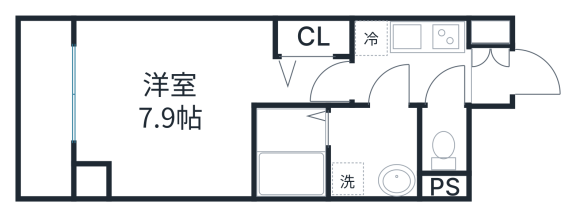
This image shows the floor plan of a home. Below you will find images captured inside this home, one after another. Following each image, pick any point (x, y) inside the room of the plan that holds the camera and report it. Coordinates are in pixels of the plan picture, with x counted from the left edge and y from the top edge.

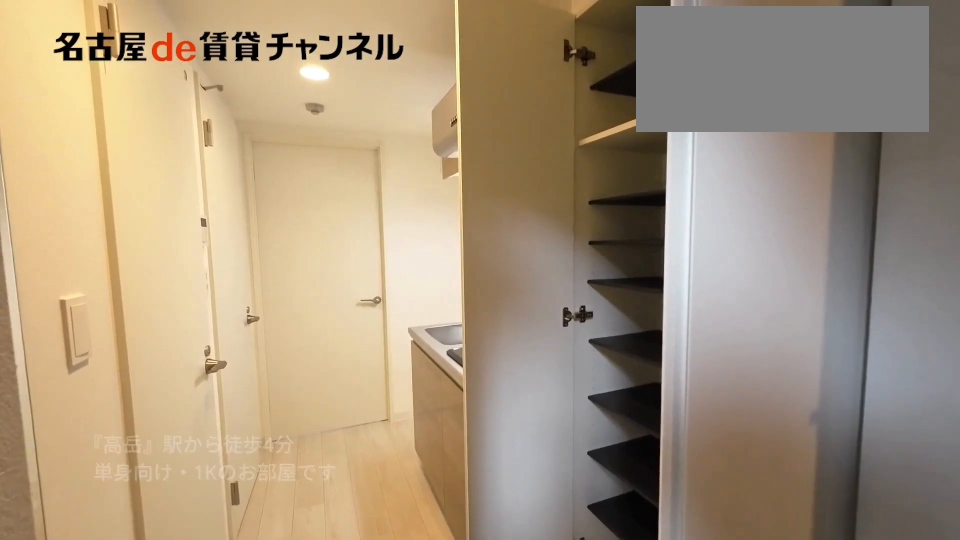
(490, 61)
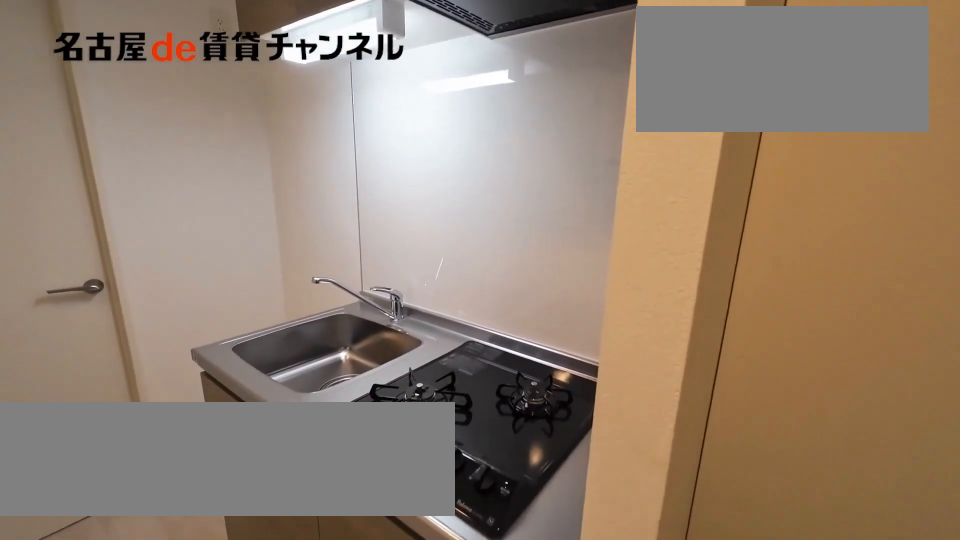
(410, 47)
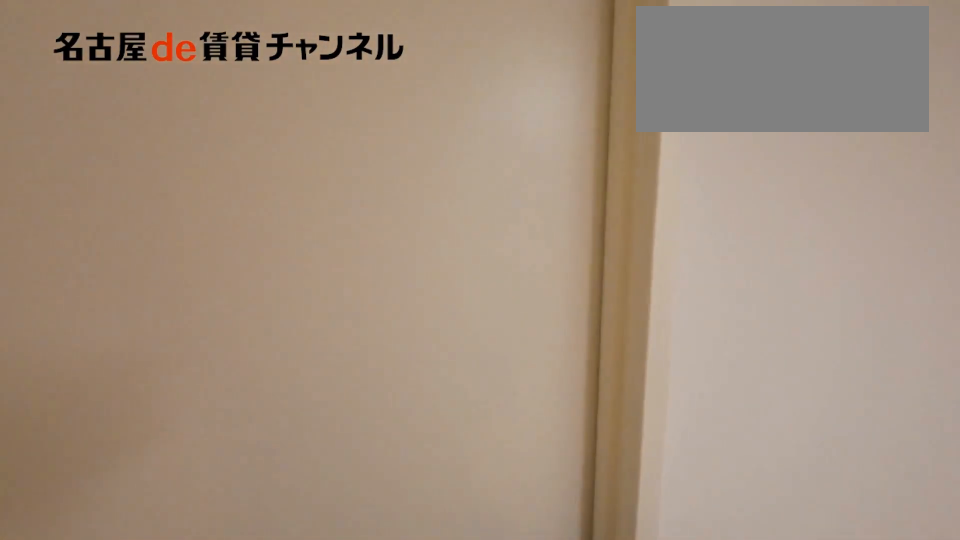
(410, 47)
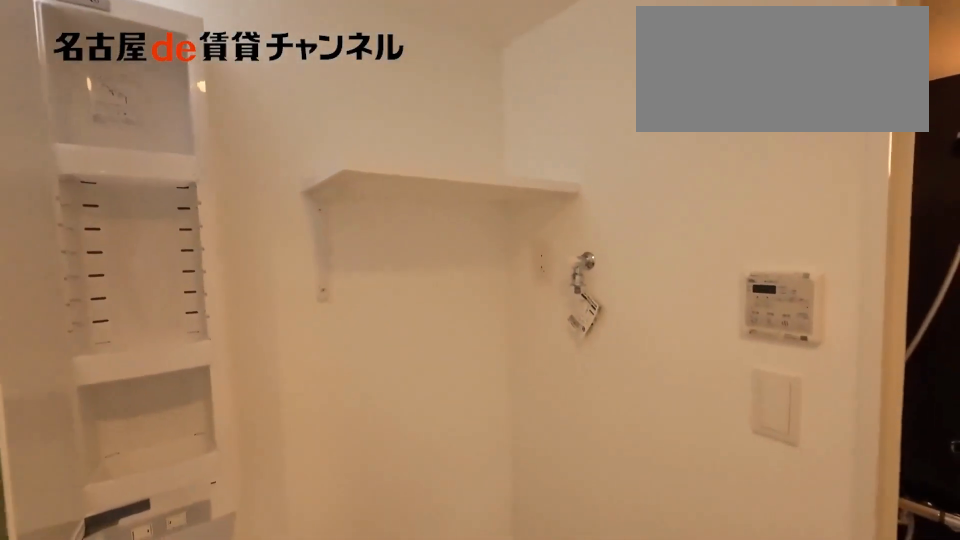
(373, 151)
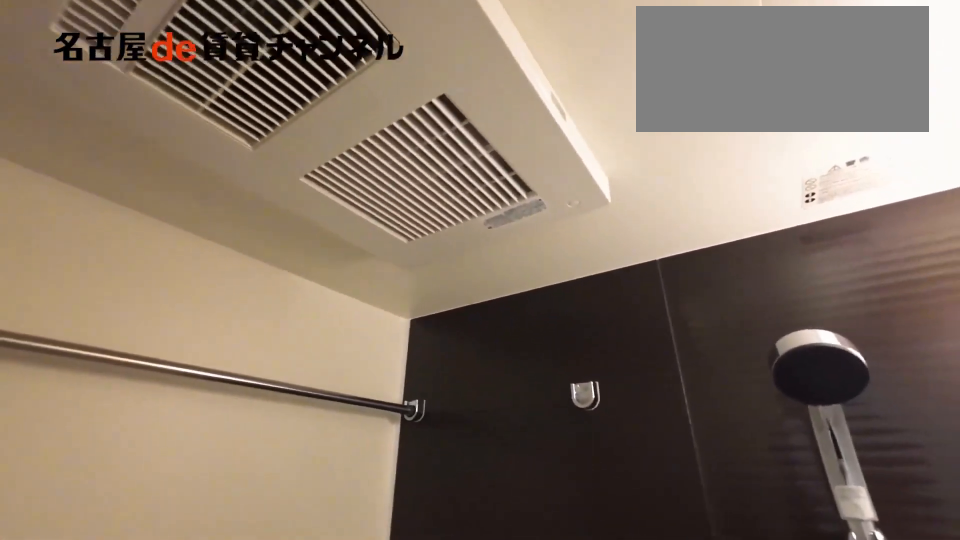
(291, 153)
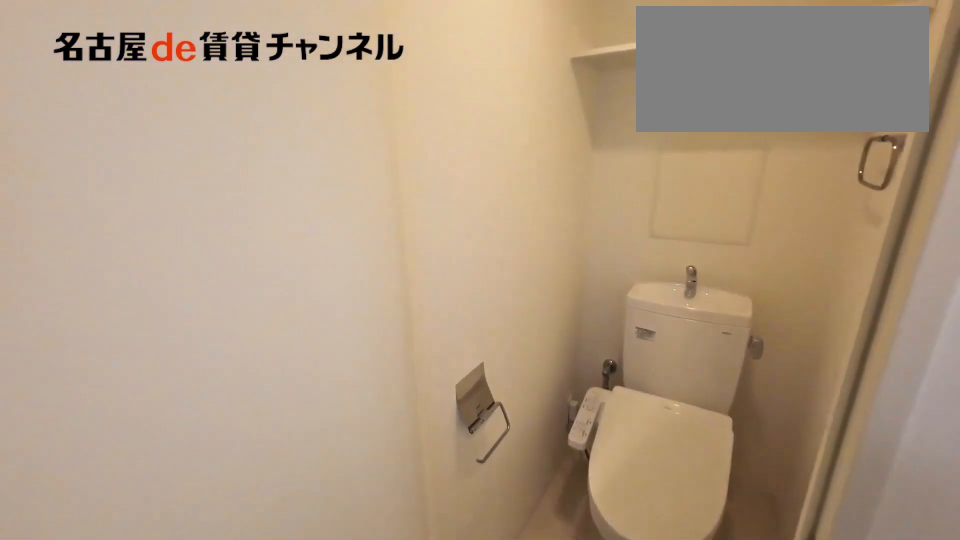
(443, 153)
